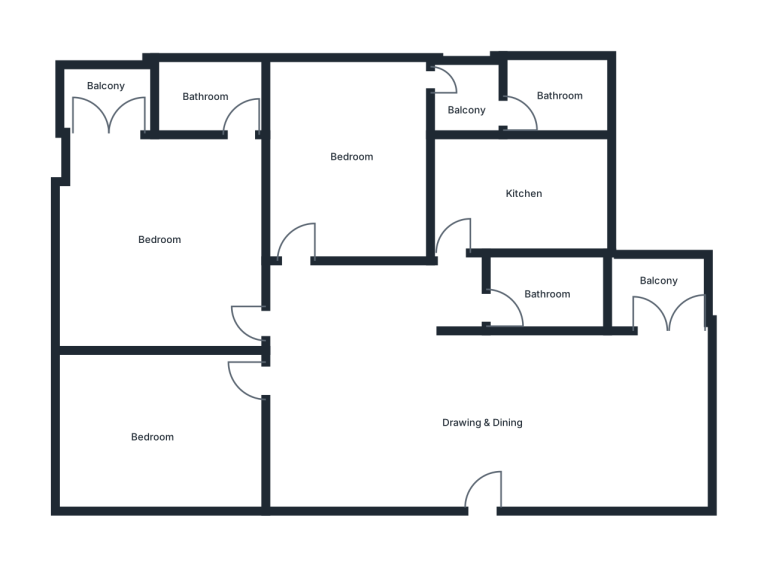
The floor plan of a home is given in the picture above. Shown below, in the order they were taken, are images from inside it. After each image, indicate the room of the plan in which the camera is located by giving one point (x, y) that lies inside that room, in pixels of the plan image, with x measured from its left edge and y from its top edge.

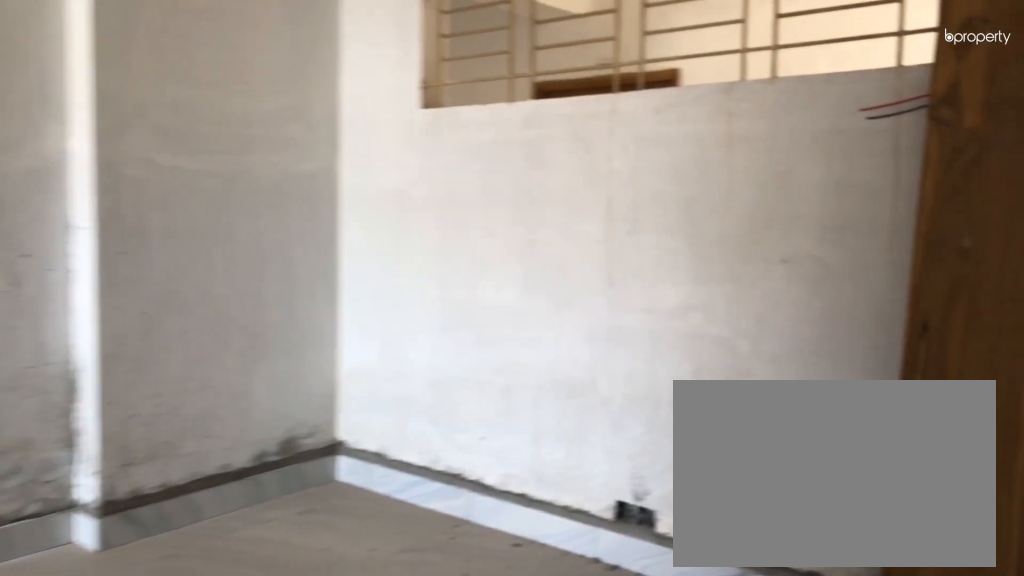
(569, 415)
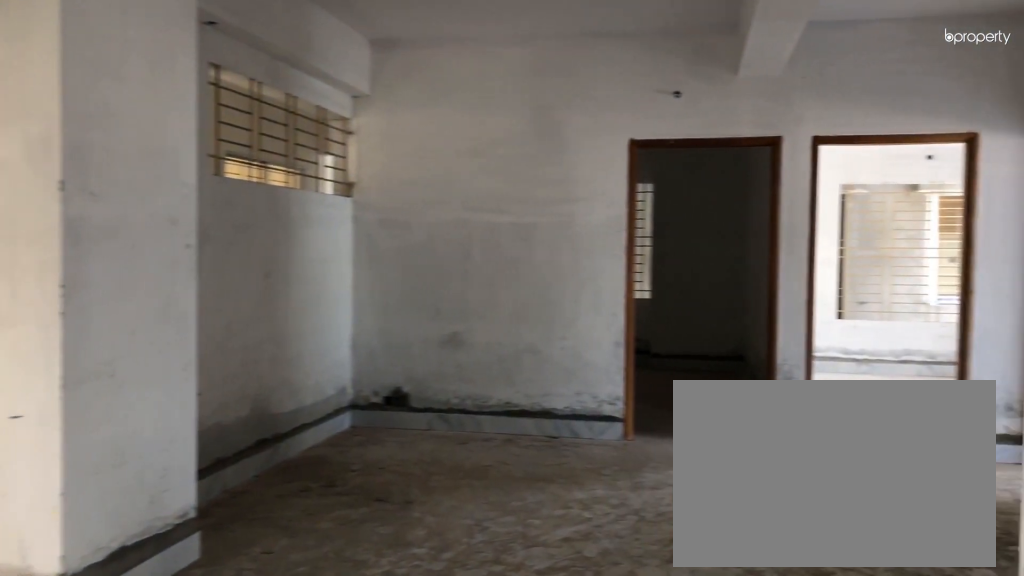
(480, 413)
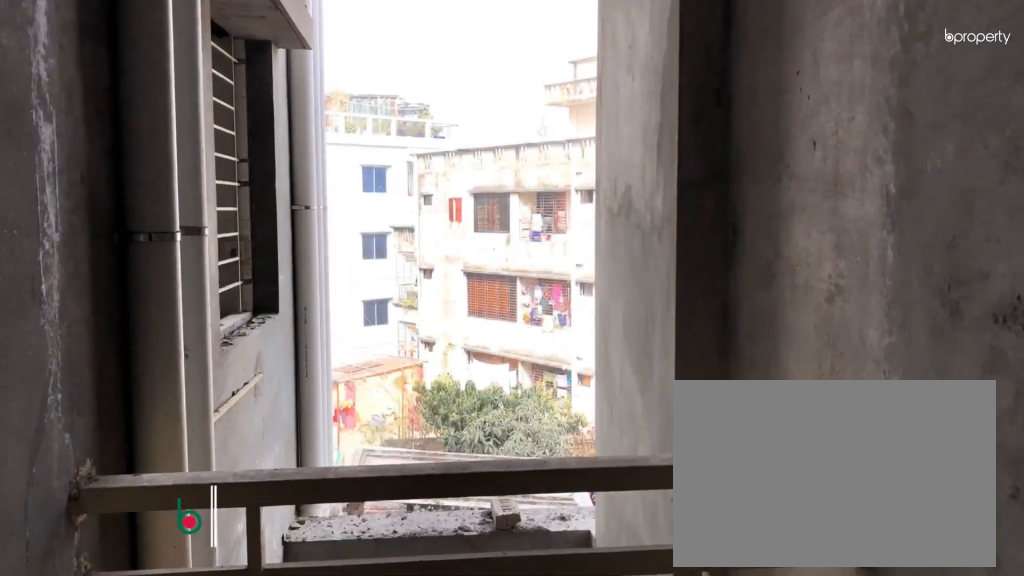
(654, 290)
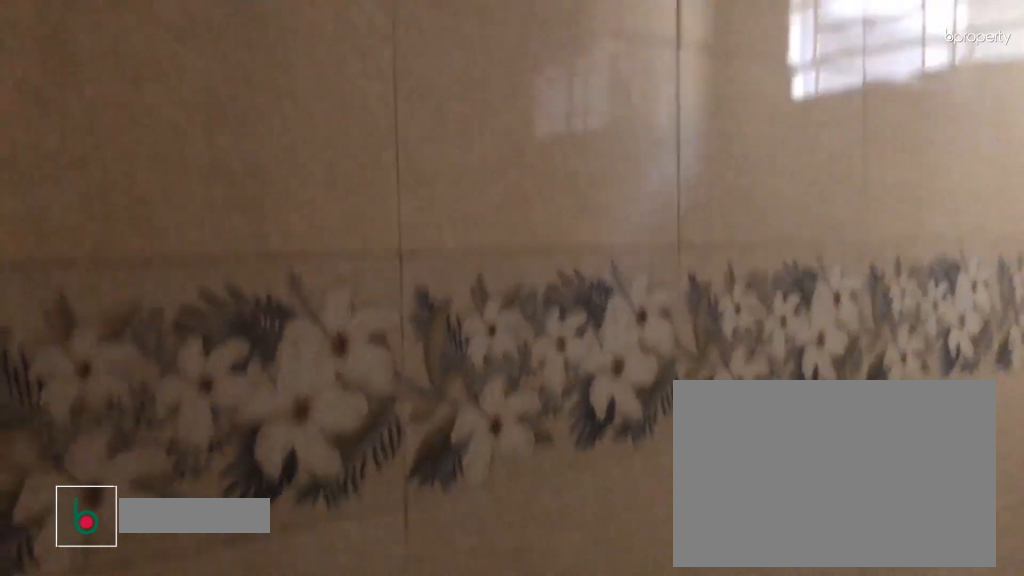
(542, 294)
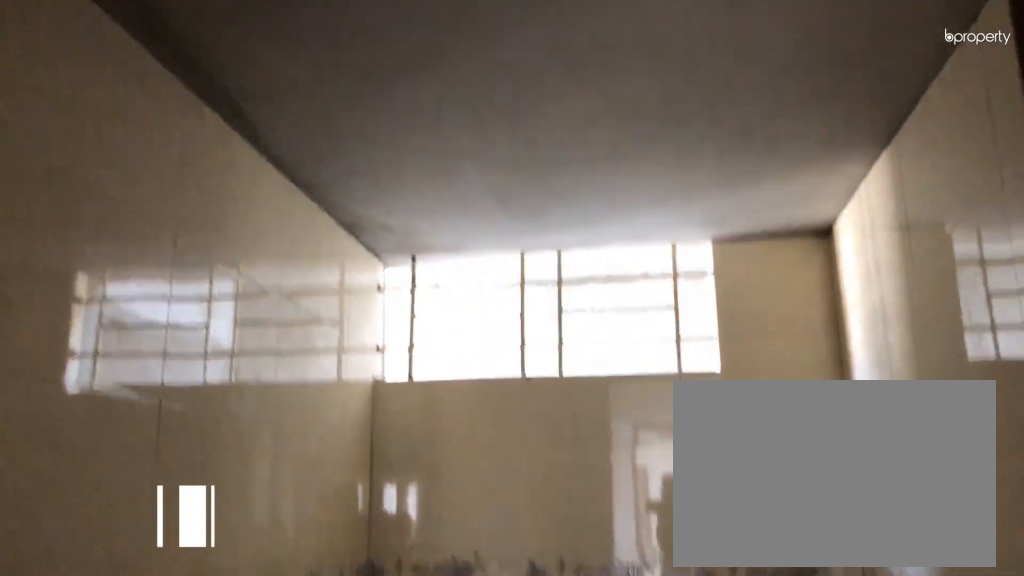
(542, 294)
